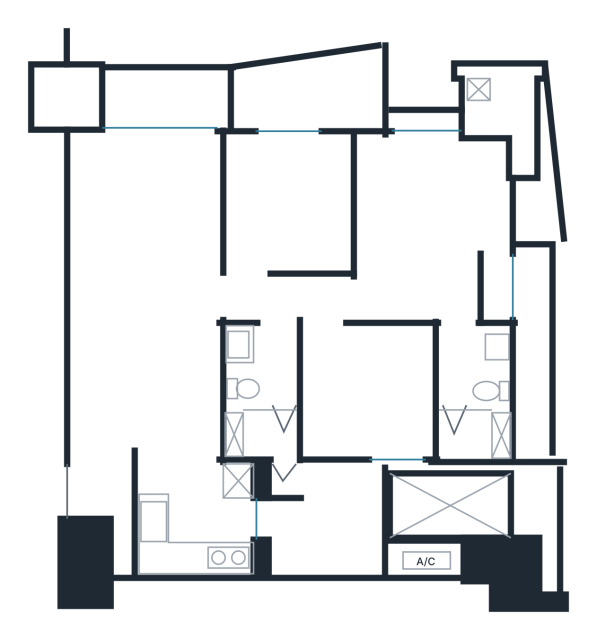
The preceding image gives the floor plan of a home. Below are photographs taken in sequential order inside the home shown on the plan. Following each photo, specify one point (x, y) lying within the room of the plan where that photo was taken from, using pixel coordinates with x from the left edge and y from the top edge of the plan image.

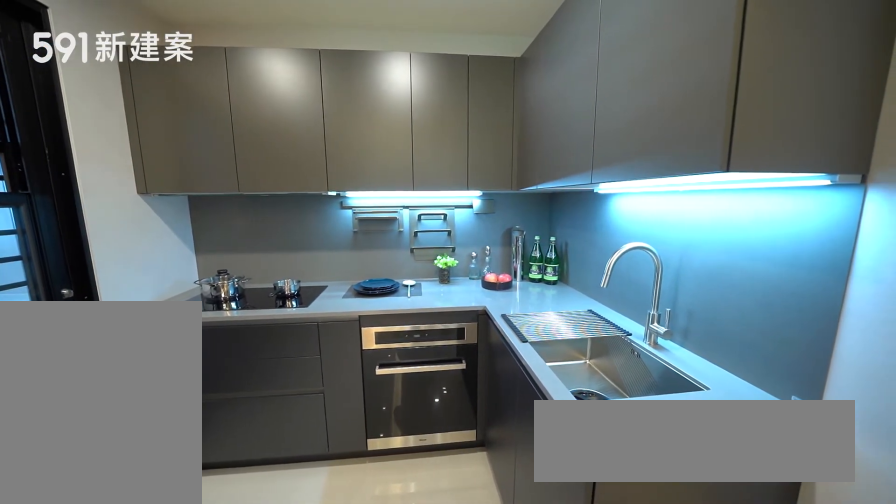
(195, 519)
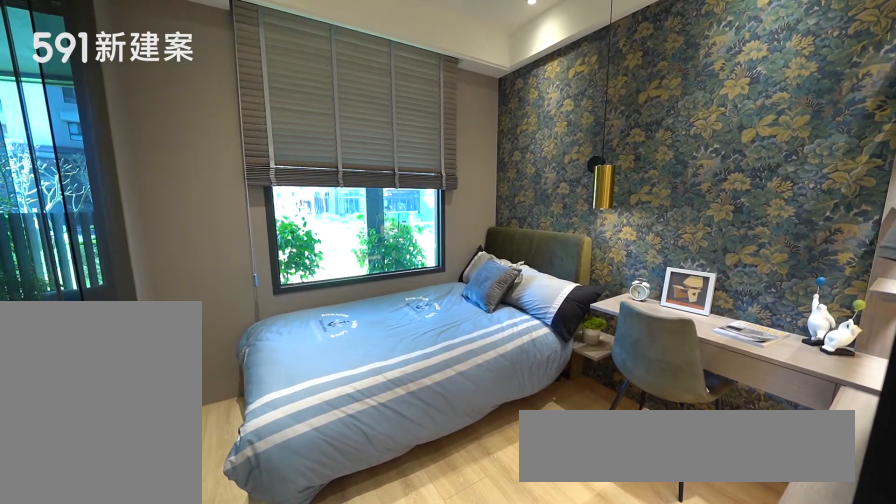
(290, 199)
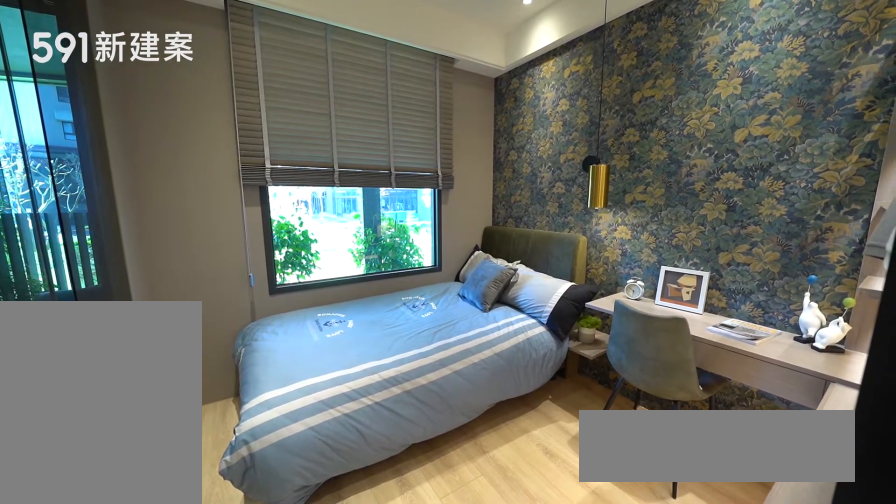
(290, 199)
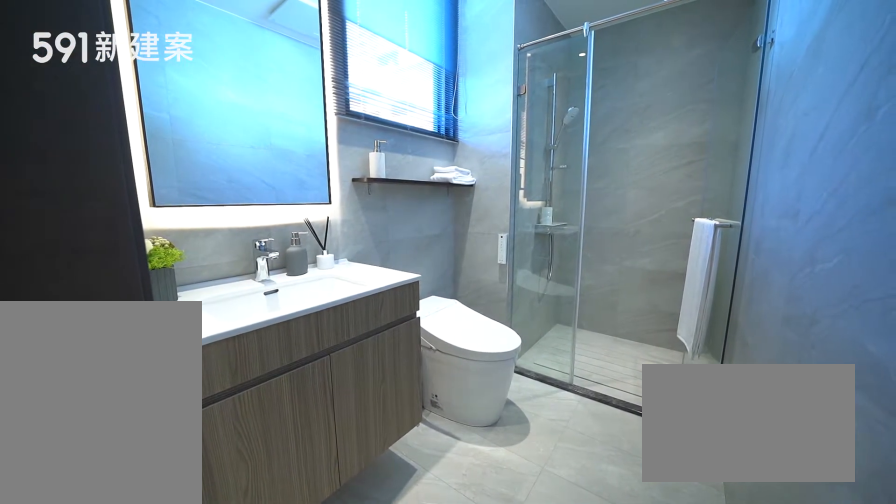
(474, 401)
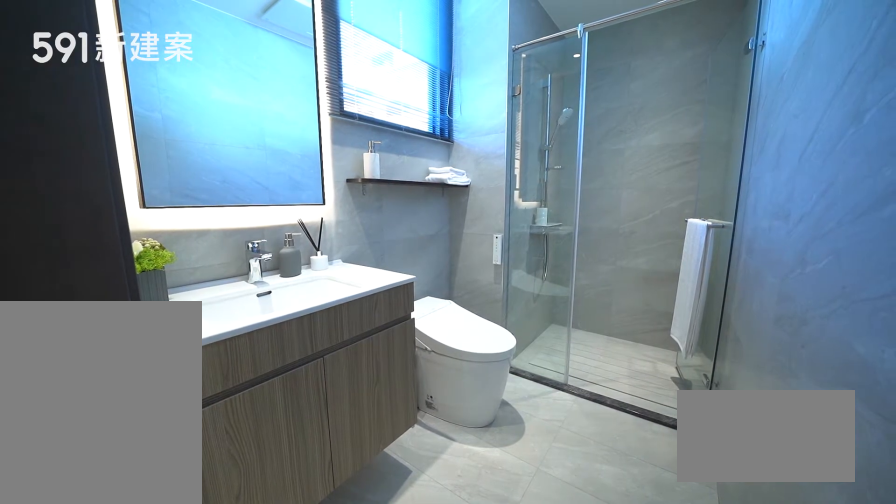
(474, 401)
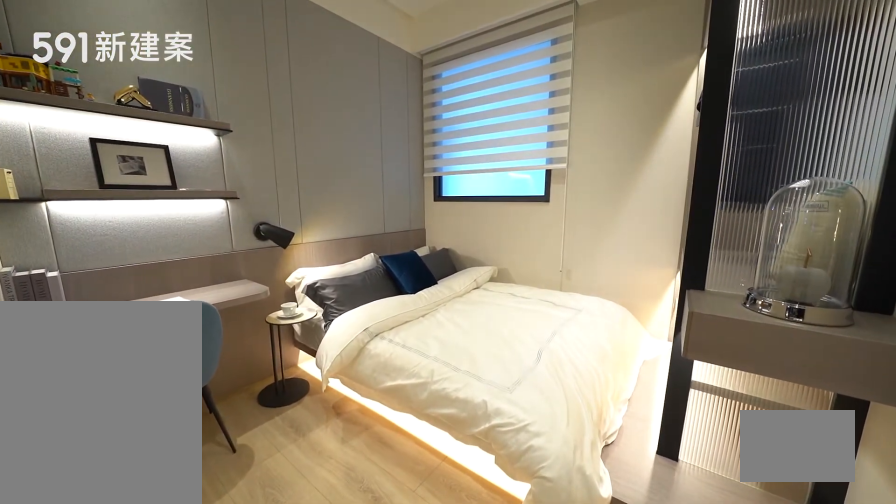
(372, 395)
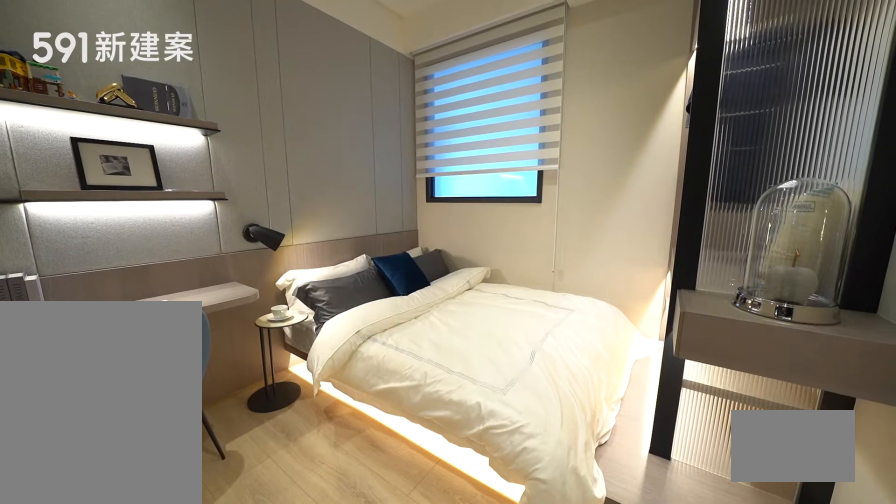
(372, 395)
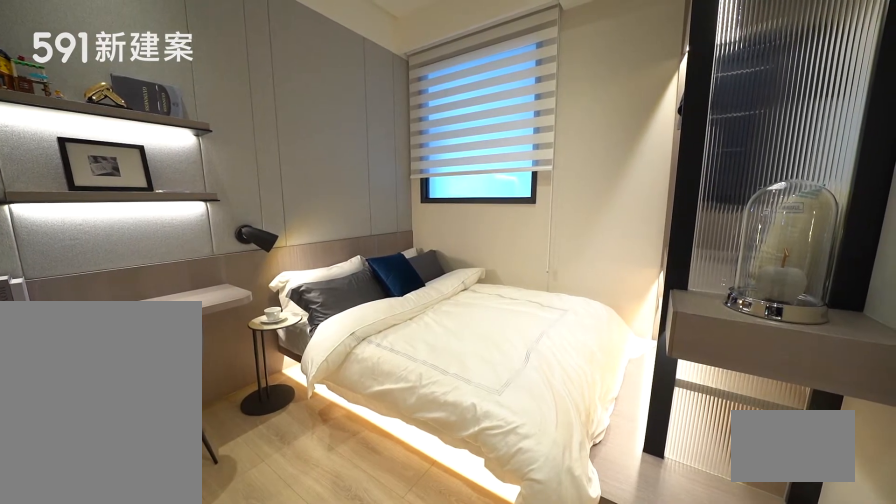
(372, 395)
